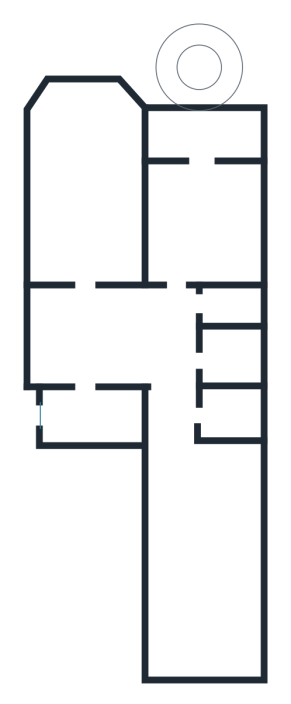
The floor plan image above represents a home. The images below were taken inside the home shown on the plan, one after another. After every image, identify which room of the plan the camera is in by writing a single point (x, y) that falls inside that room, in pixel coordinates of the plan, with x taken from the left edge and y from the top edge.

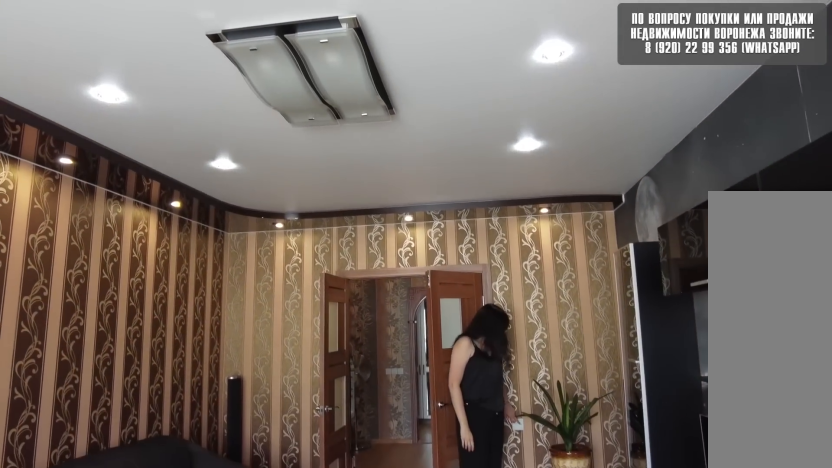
(84, 248)
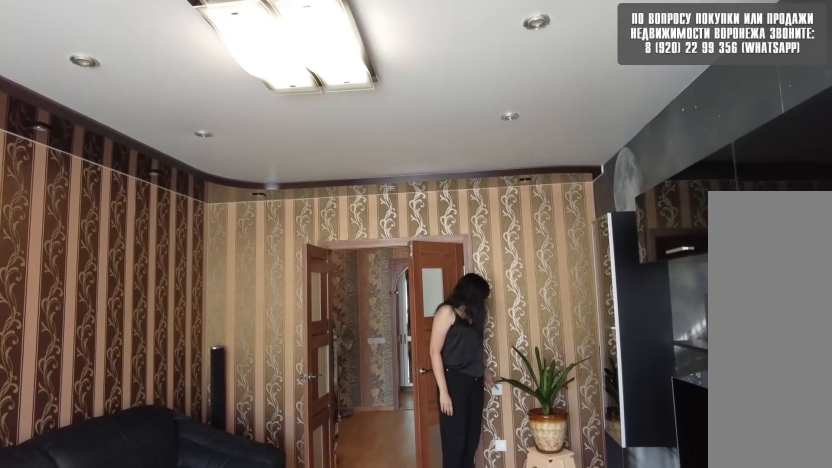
(84, 248)
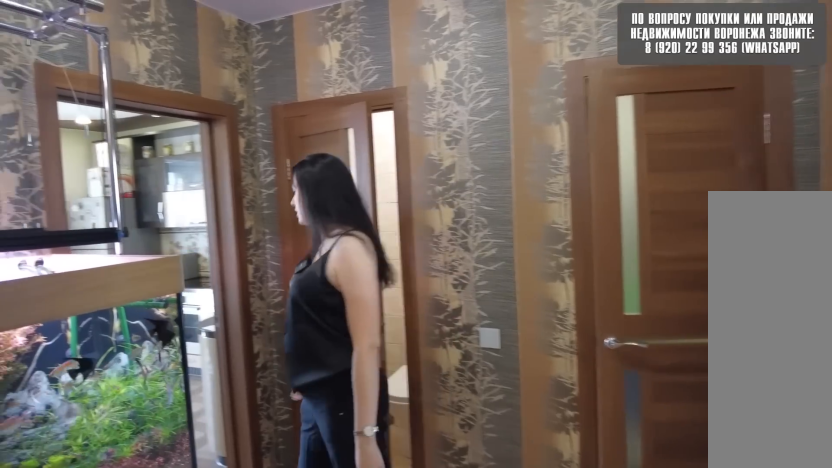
(88, 354)
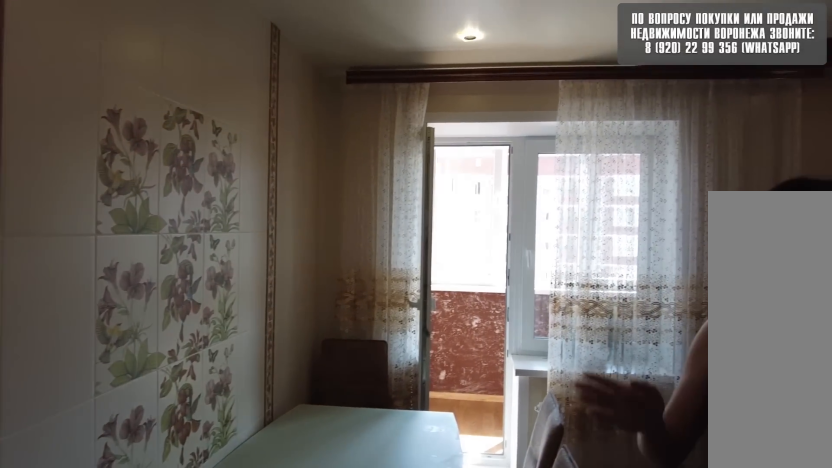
(207, 248)
